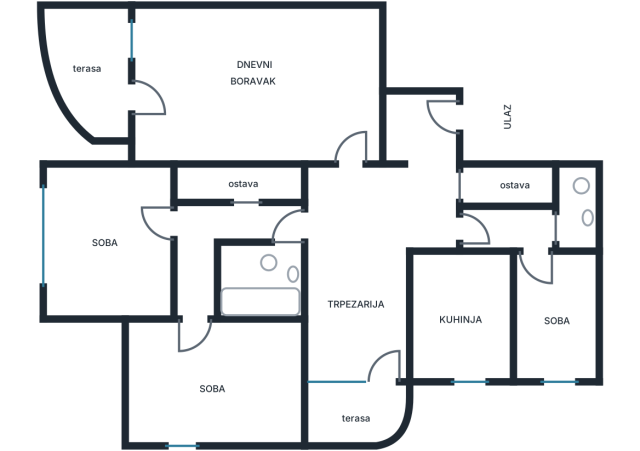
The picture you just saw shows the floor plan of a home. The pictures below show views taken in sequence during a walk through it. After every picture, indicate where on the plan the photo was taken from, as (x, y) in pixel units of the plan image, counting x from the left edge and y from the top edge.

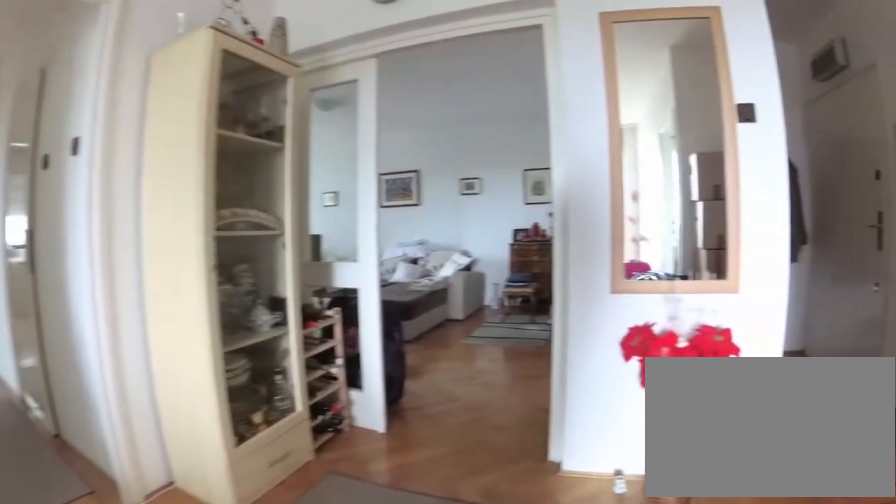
(366, 284)
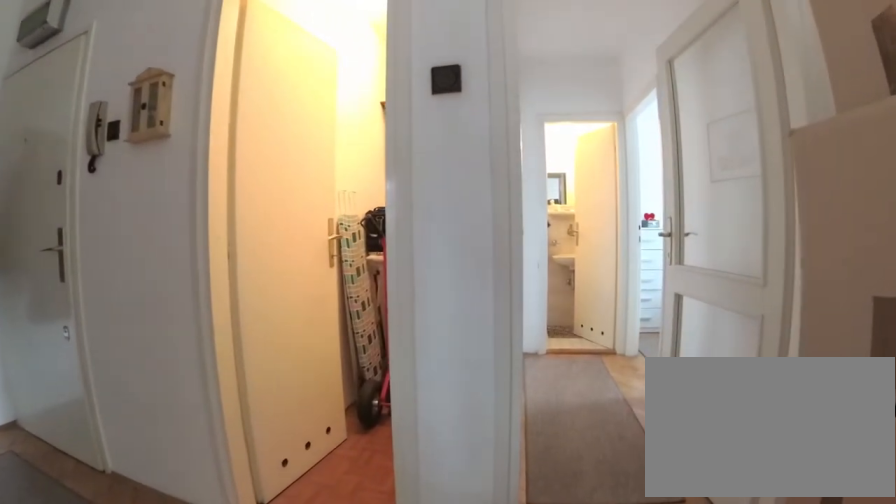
(387, 230)
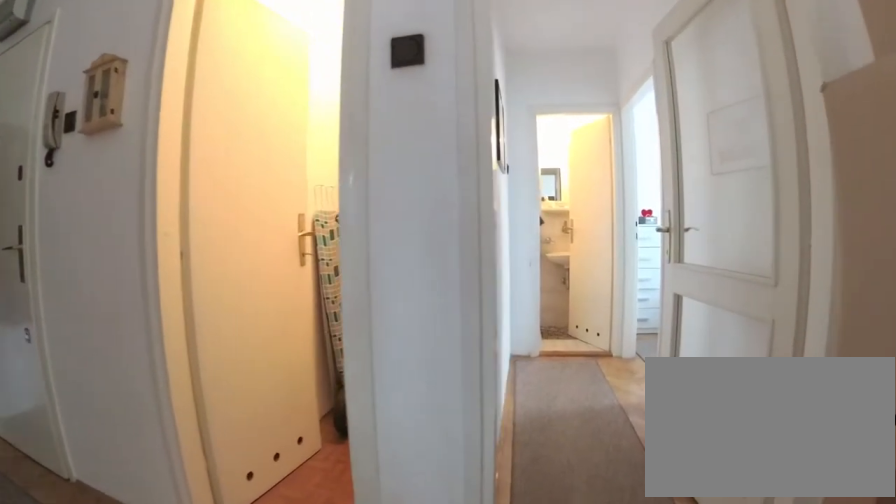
(395, 231)
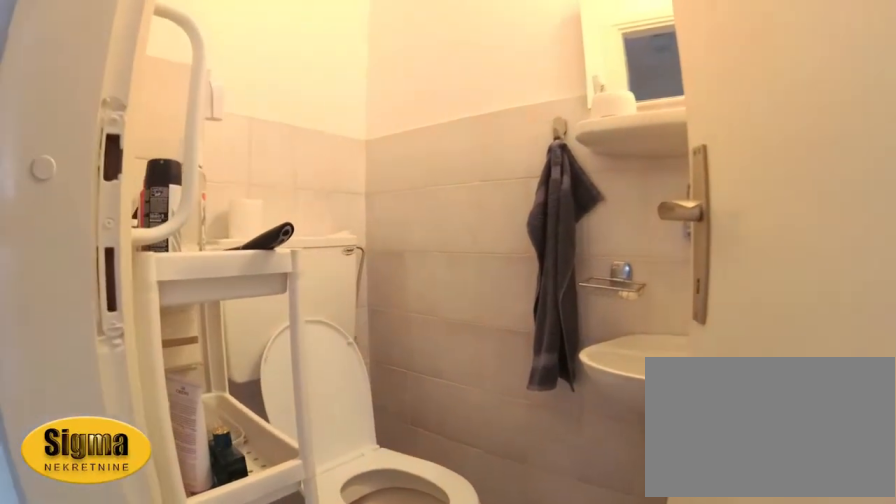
(532, 235)
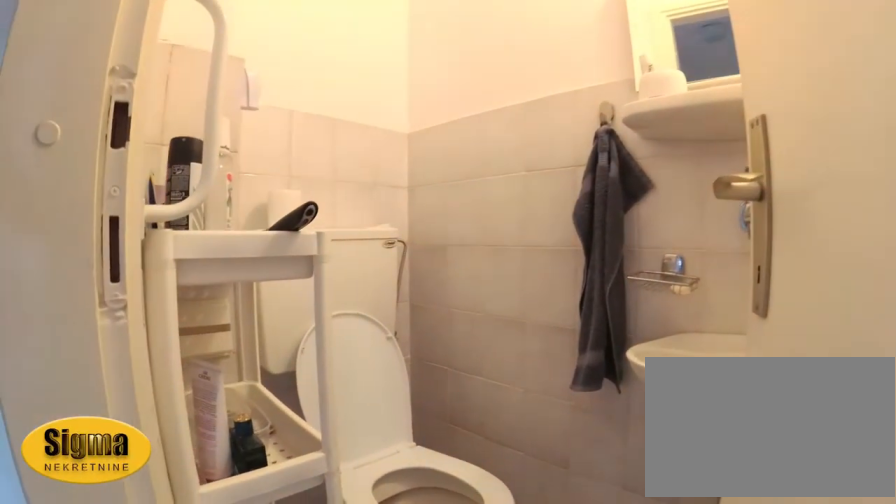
(537, 236)
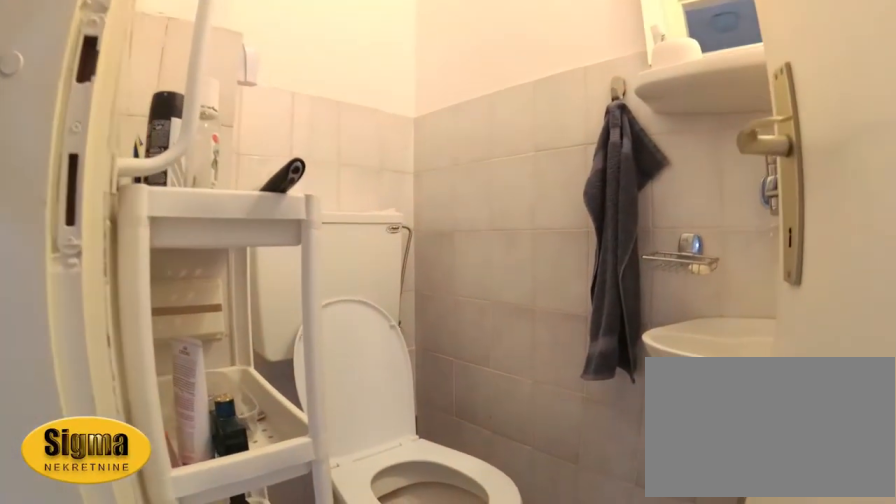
(542, 237)
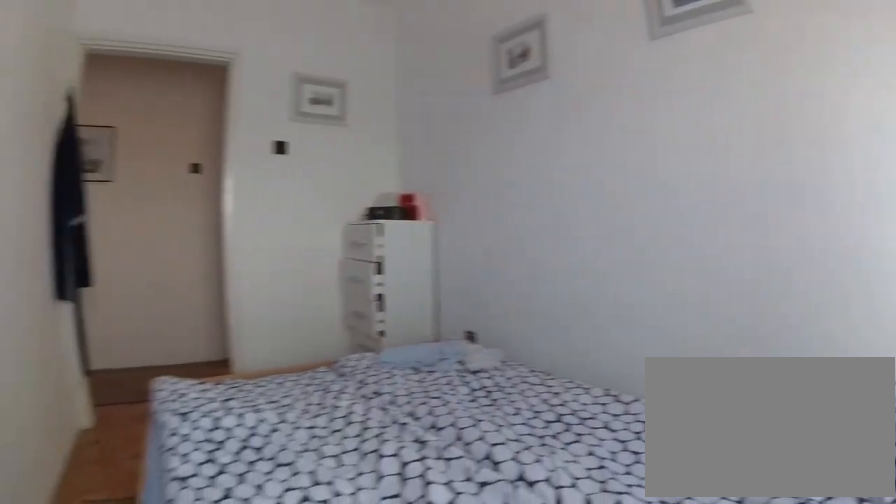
(520, 369)
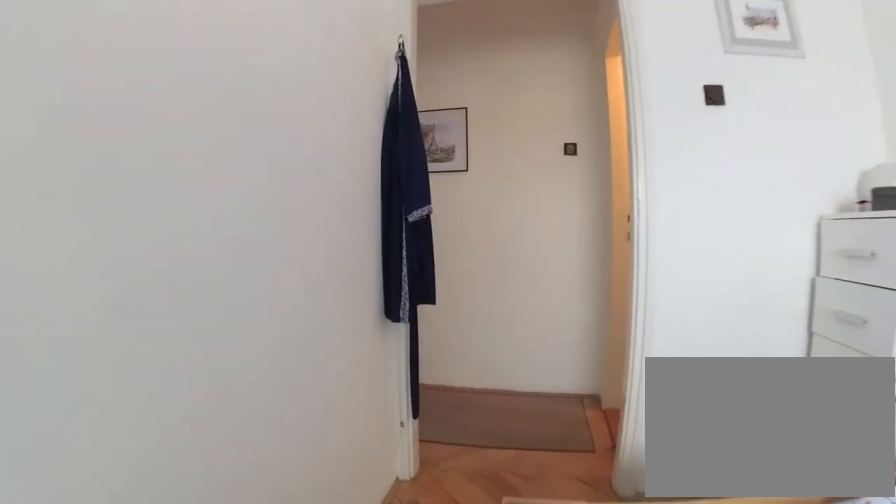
(540, 339)
